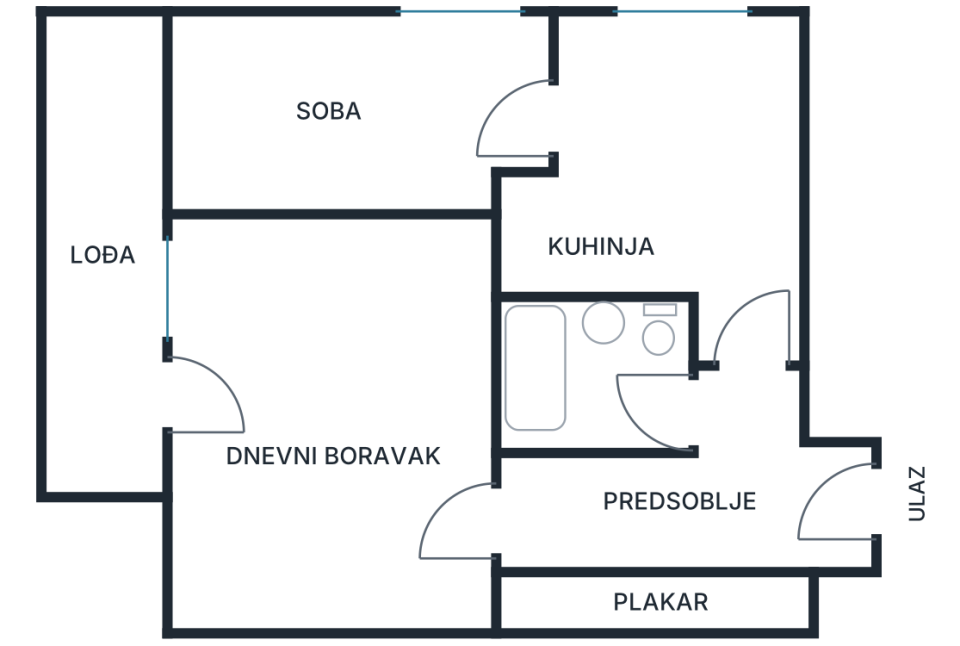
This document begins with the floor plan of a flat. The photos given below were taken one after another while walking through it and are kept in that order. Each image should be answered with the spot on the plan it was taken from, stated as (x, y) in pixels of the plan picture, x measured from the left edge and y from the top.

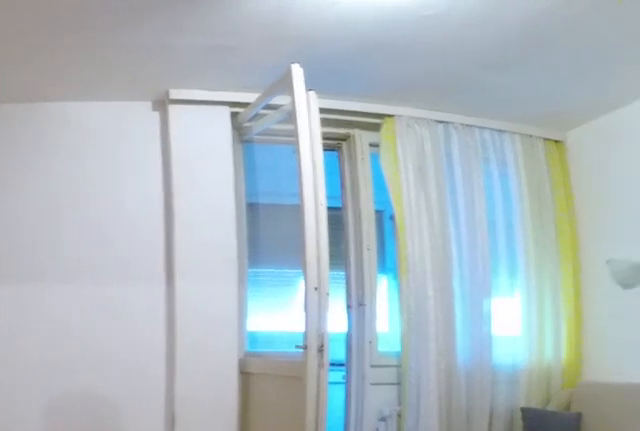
(482, 508)
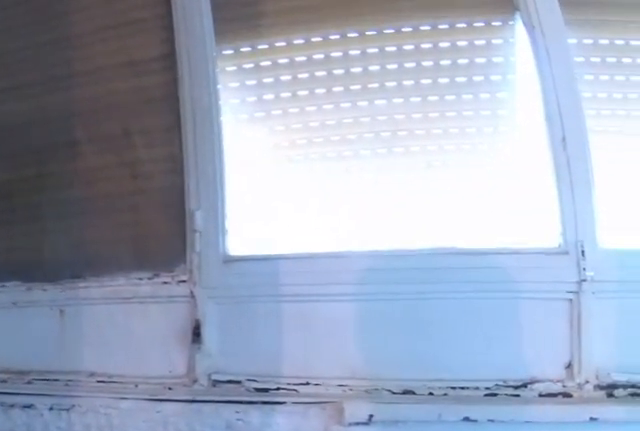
(181, 393)
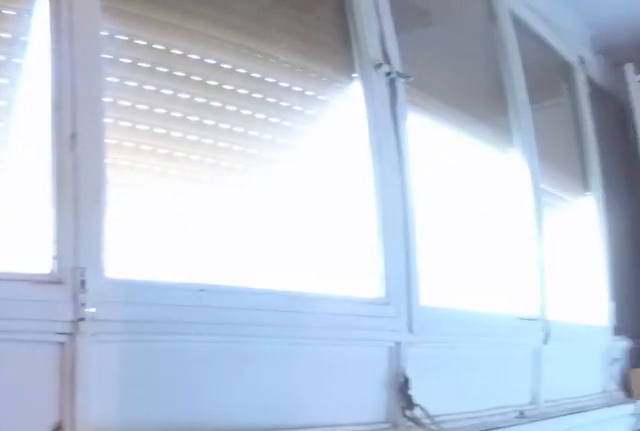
(136, 426)
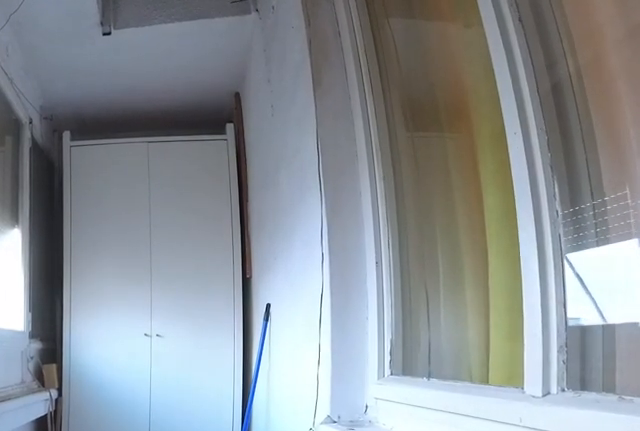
(93, 359)
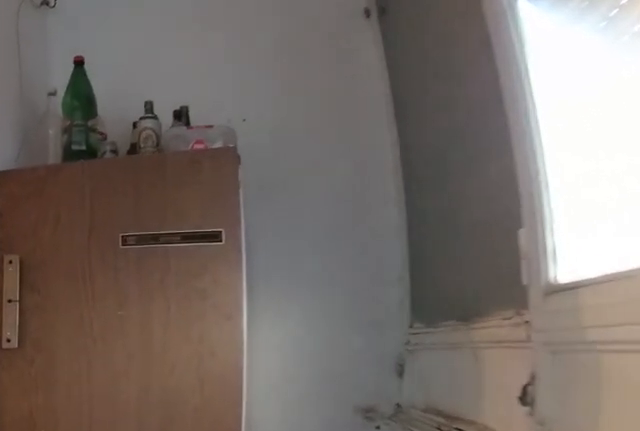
(93, 298)
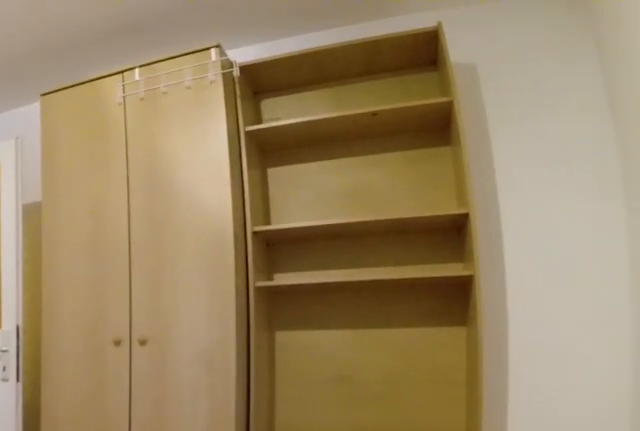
(235, 390)
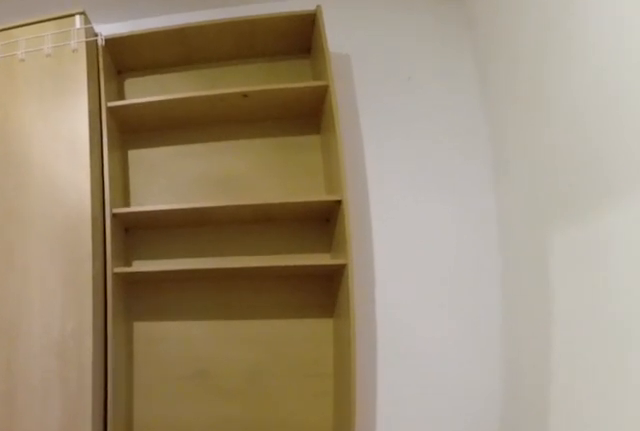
(236, 434)
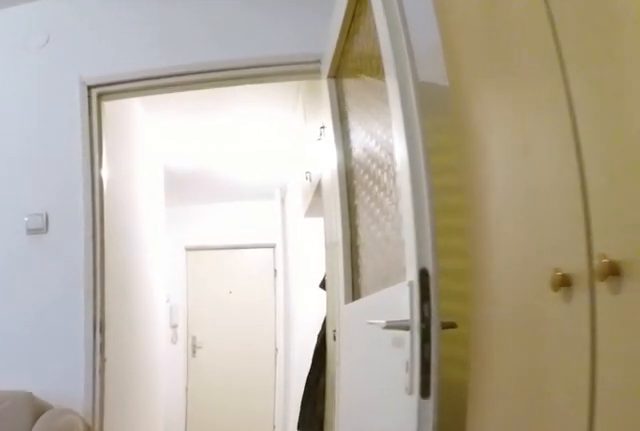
(363, 551)
